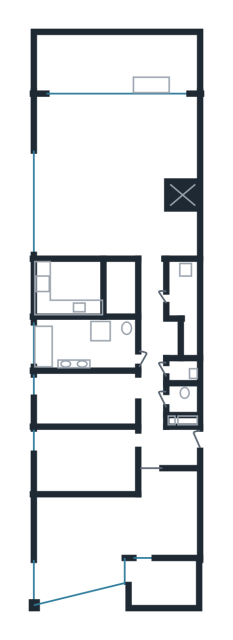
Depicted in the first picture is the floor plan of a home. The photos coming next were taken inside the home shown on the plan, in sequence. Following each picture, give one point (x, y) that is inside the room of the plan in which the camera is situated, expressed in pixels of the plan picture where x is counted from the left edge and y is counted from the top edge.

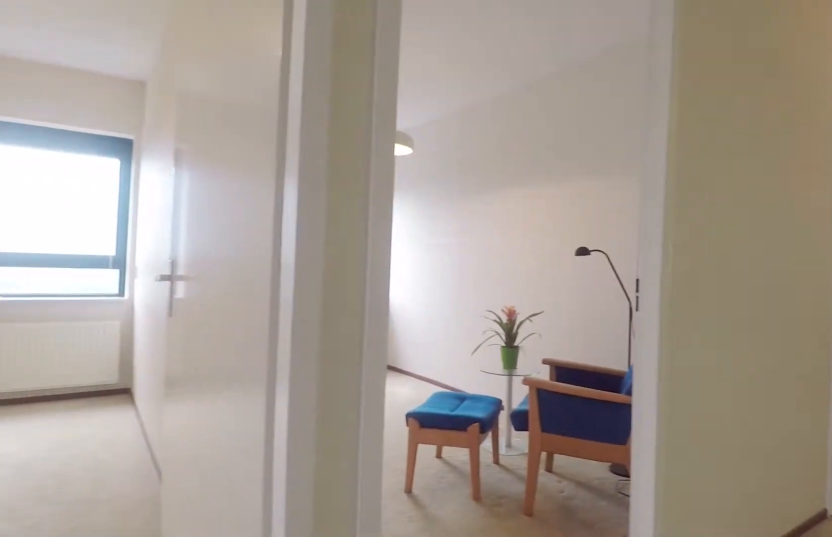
(158, 378)
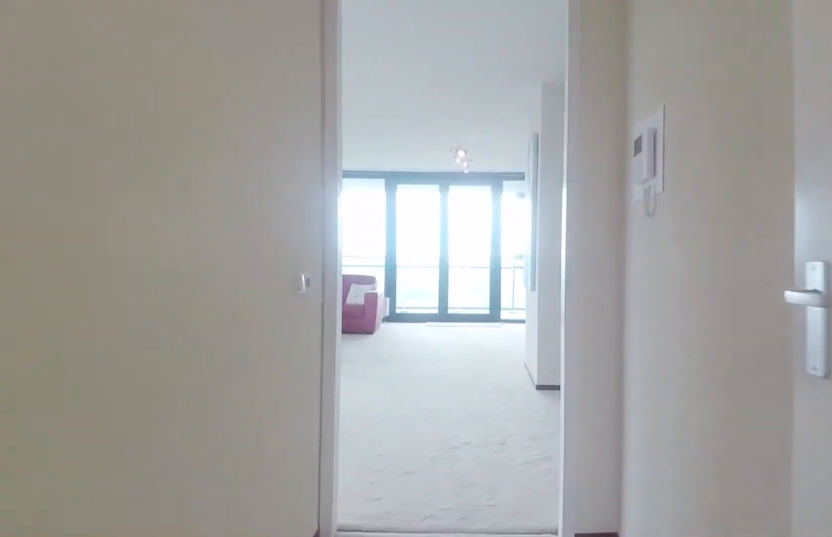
(158, 378)
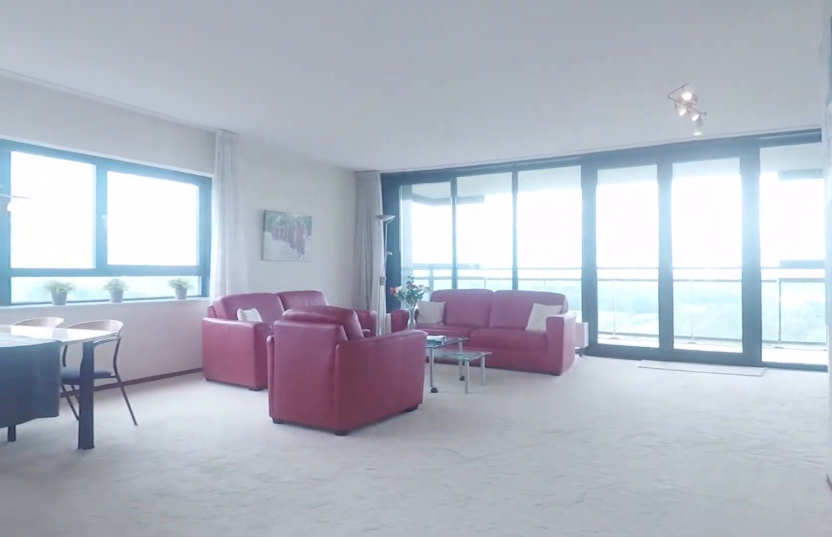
(114, 177)
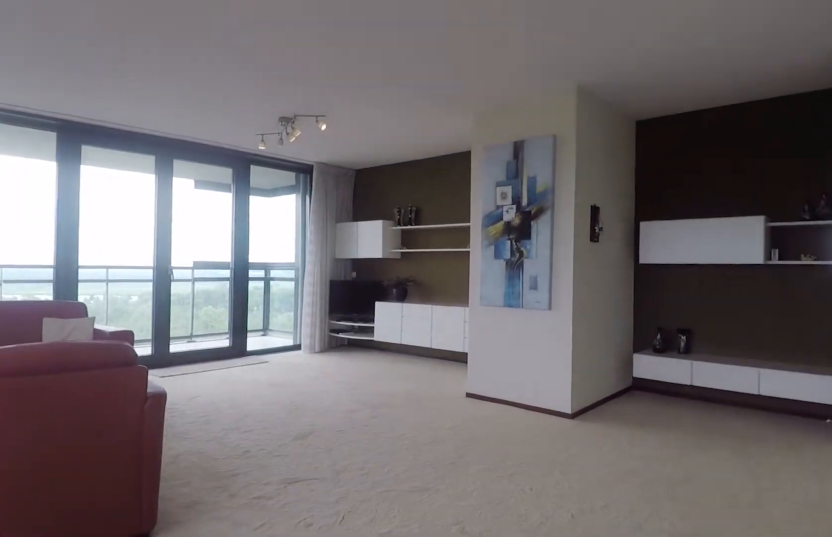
(114, 177)
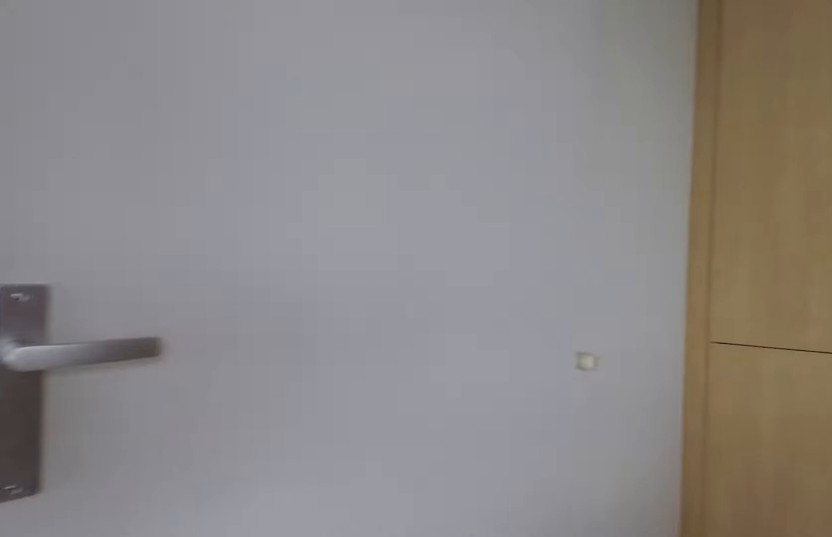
(61, 299)
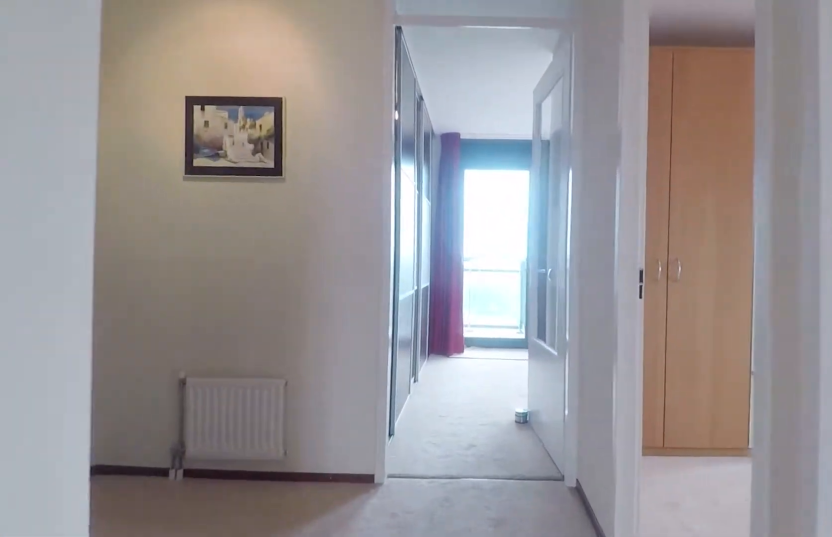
(158, 378)
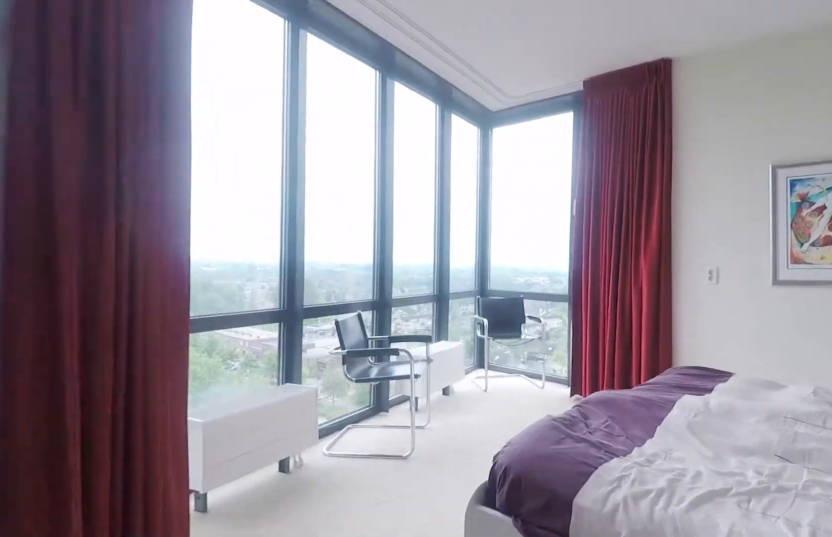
(76, 524)
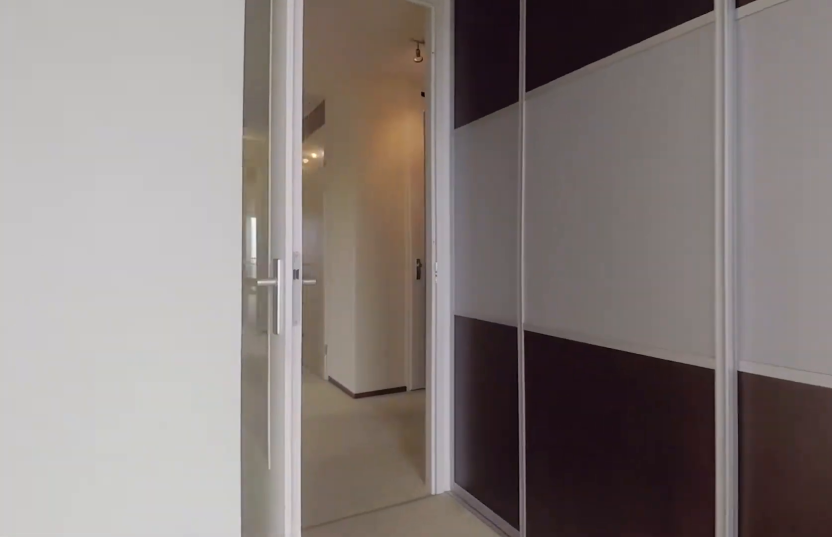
(113, 532)
